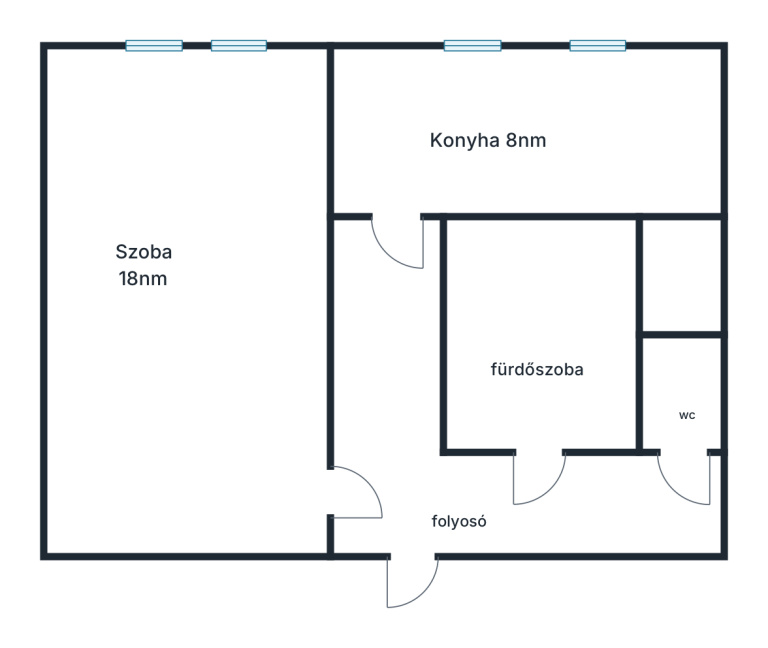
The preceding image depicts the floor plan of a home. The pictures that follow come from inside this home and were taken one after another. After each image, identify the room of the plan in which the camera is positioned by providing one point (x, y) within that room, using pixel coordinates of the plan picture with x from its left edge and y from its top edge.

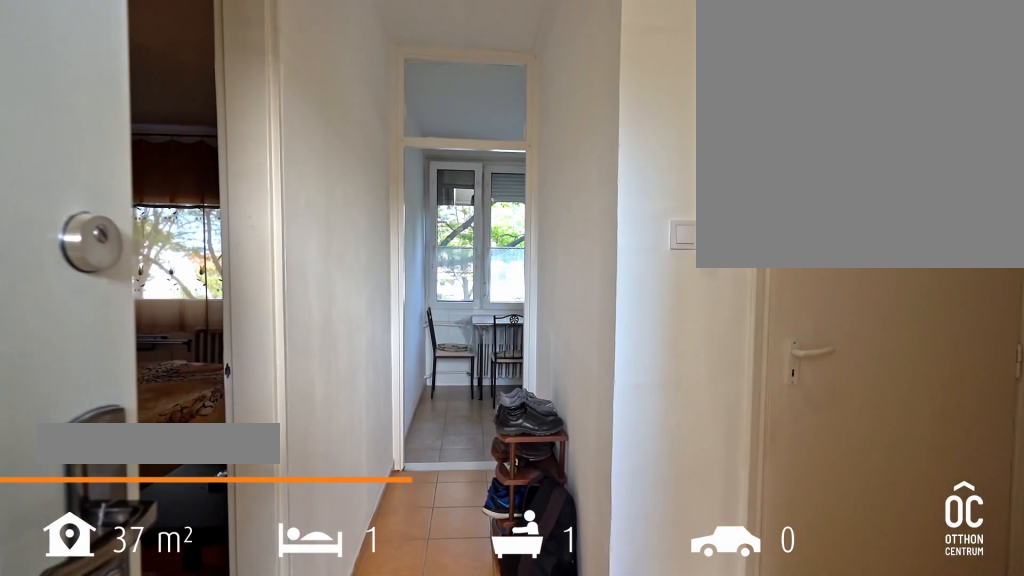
(405, 488)
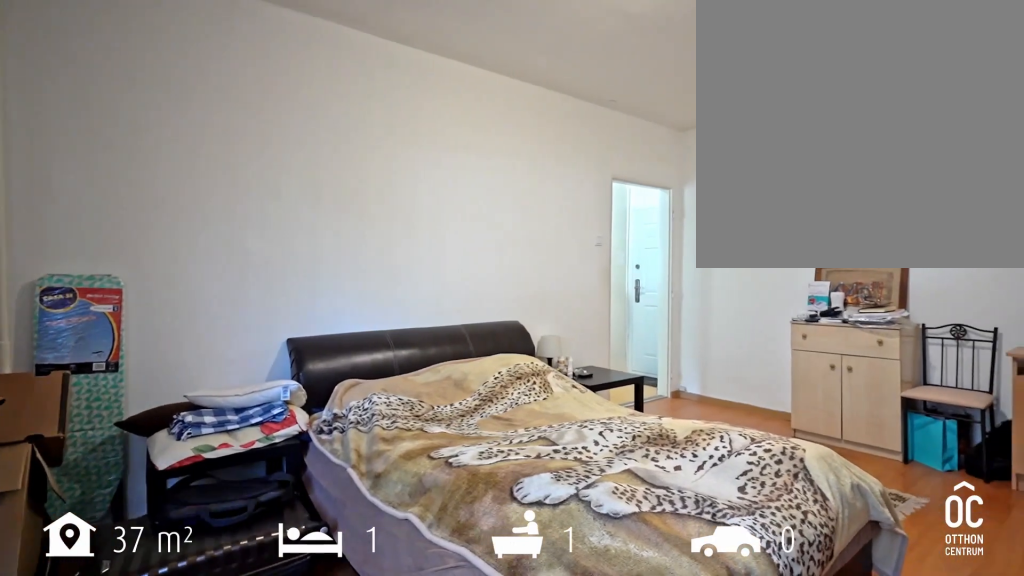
(183, 327)
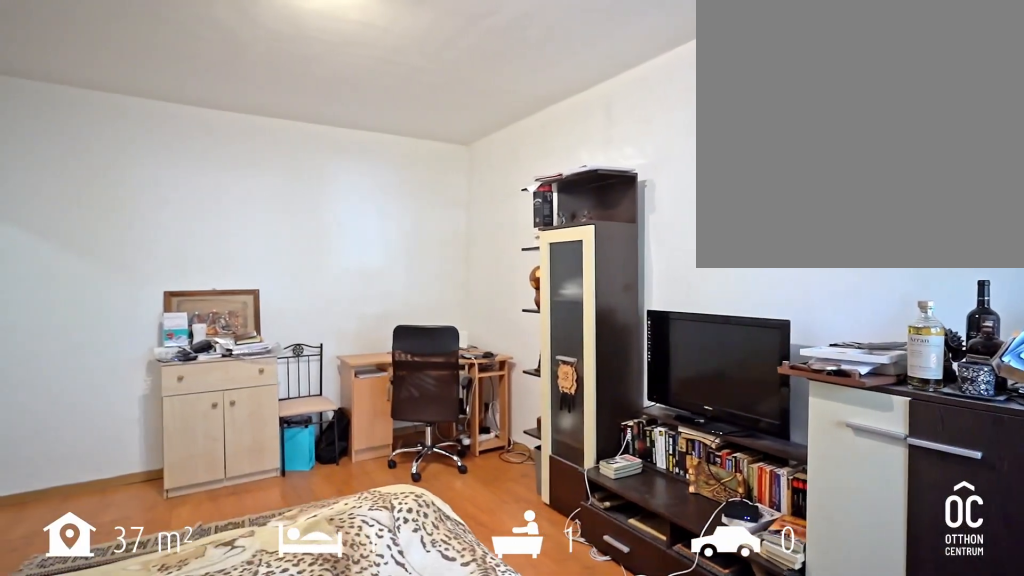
(183, 327)
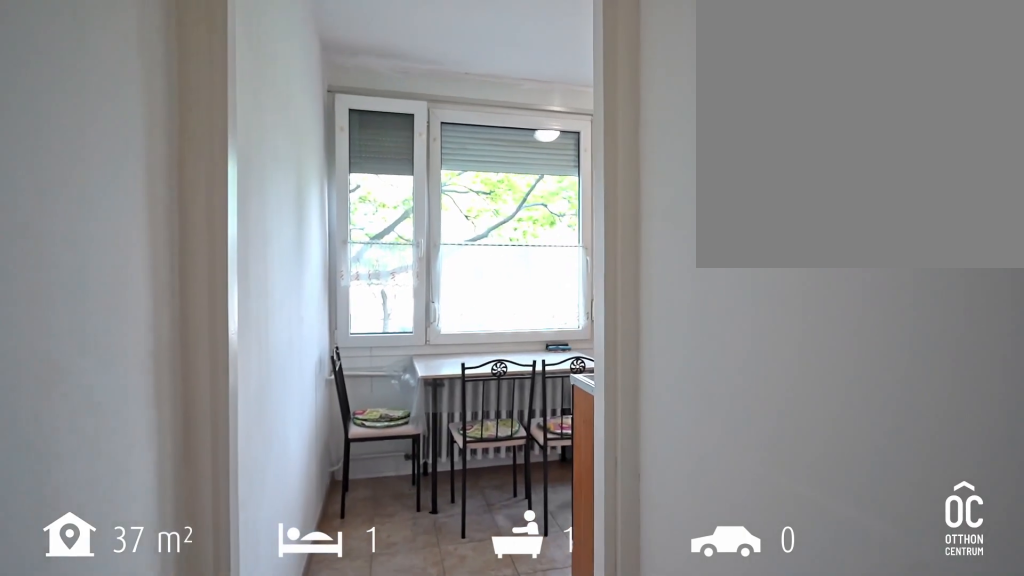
(387, 339)
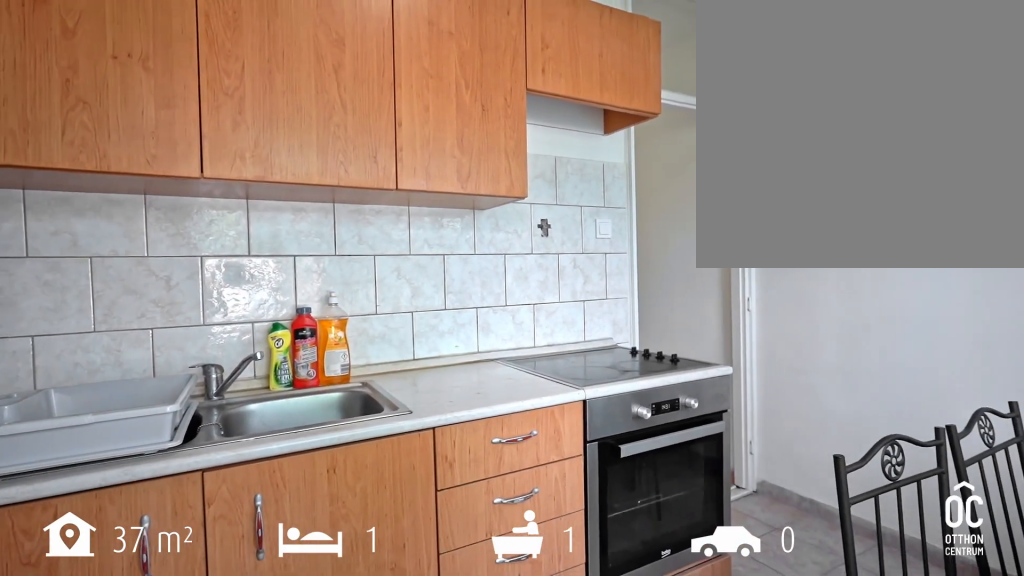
(527, 136)
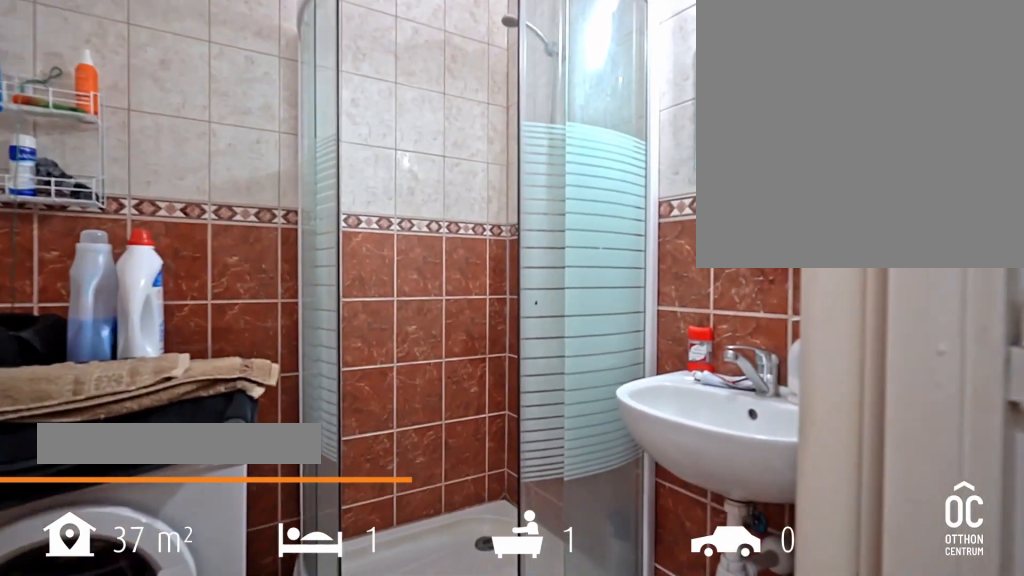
(537, 330)
